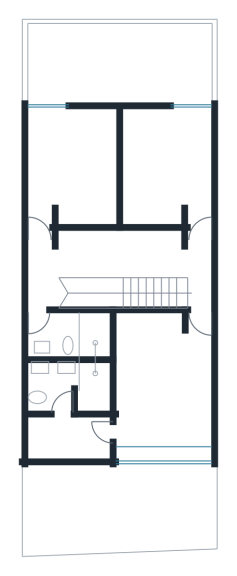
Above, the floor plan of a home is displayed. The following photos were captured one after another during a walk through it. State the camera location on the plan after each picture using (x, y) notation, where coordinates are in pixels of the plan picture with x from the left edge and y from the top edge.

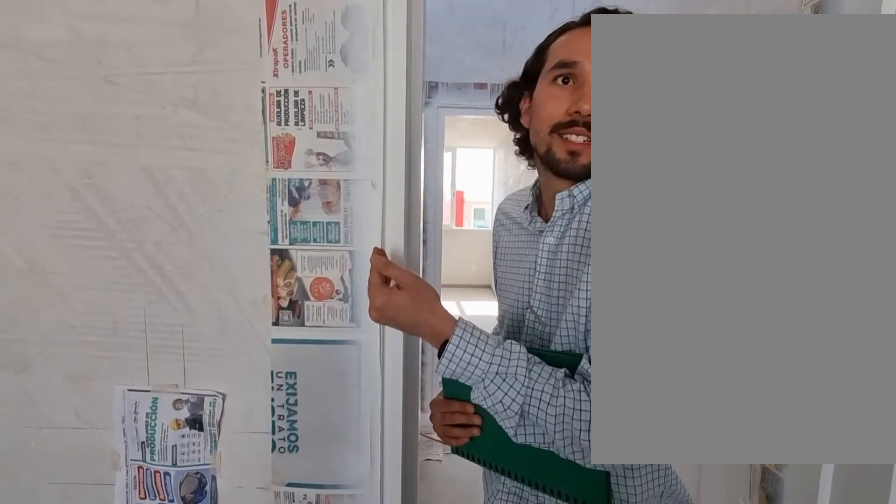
(195, 355)
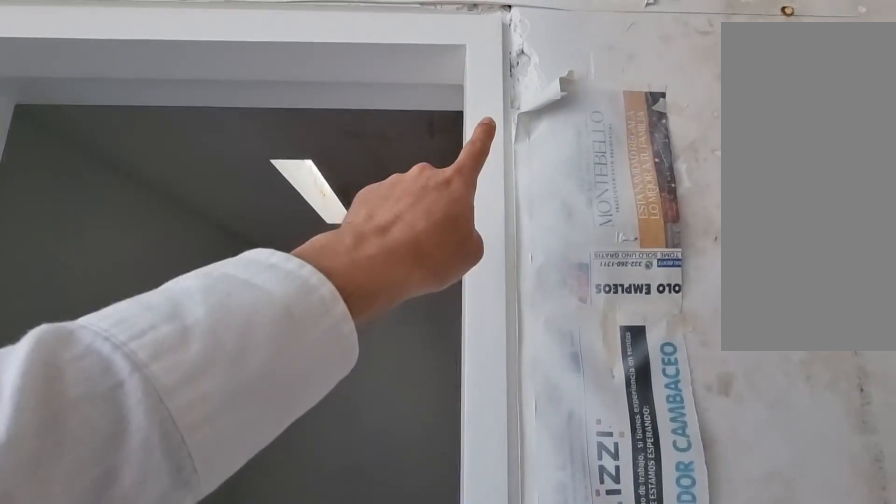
(127, 426)
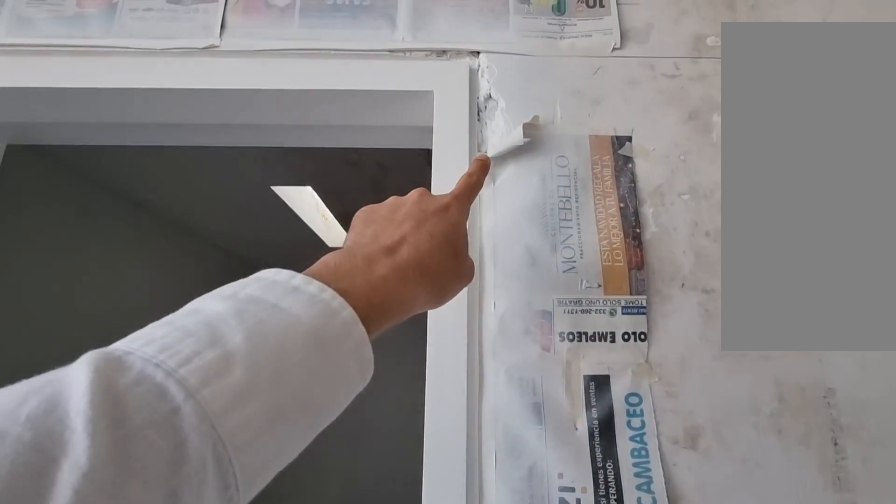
(127, 426)
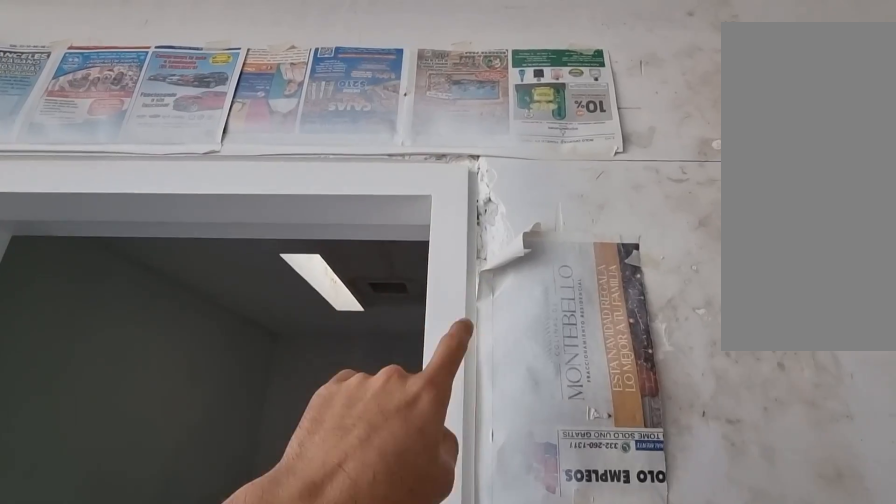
(127, 427)
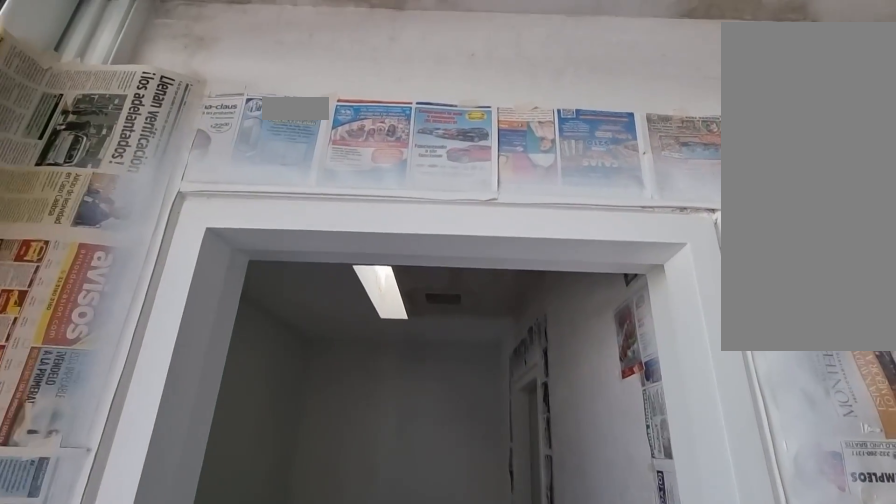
(127, 427)
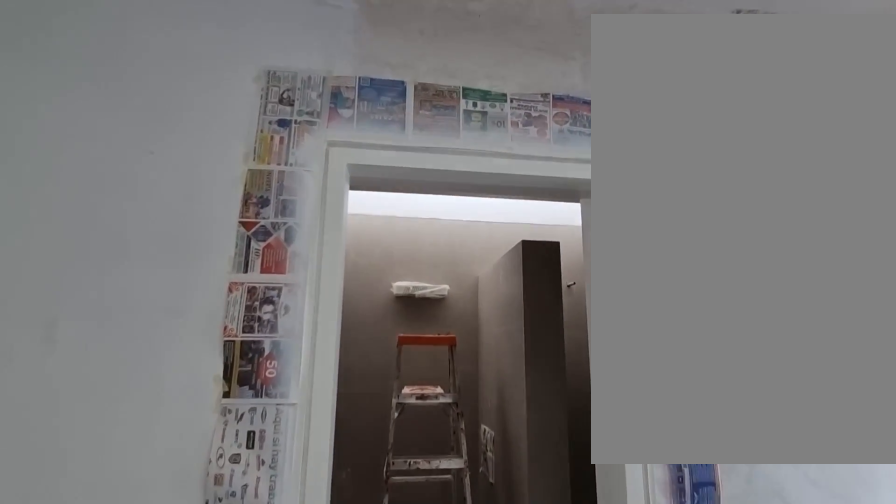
(67, 427)
